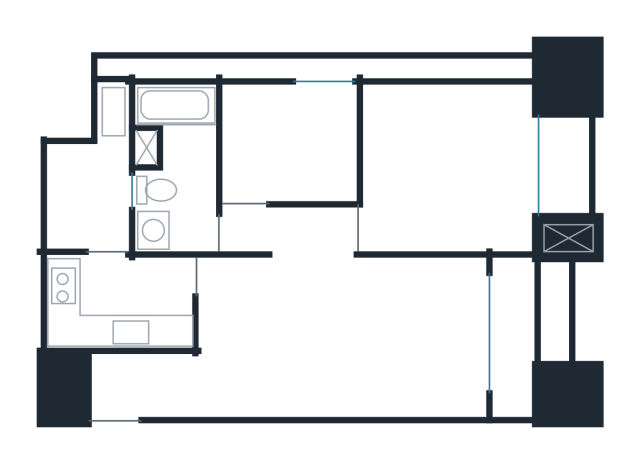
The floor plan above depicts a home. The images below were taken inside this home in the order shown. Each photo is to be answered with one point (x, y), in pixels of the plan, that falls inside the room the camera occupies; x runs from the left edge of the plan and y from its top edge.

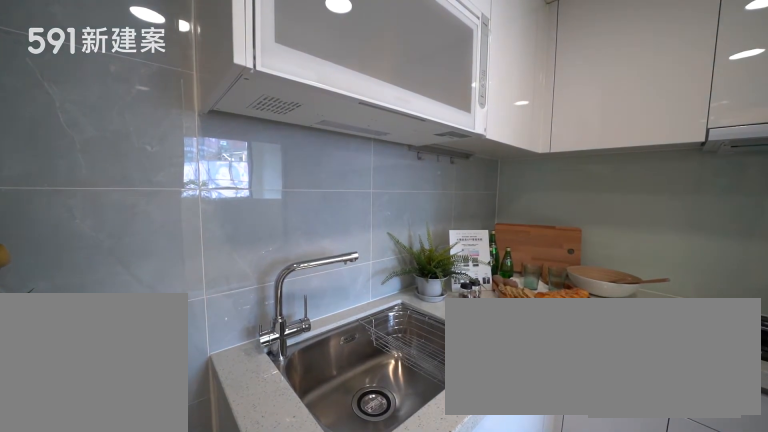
(118, 300)
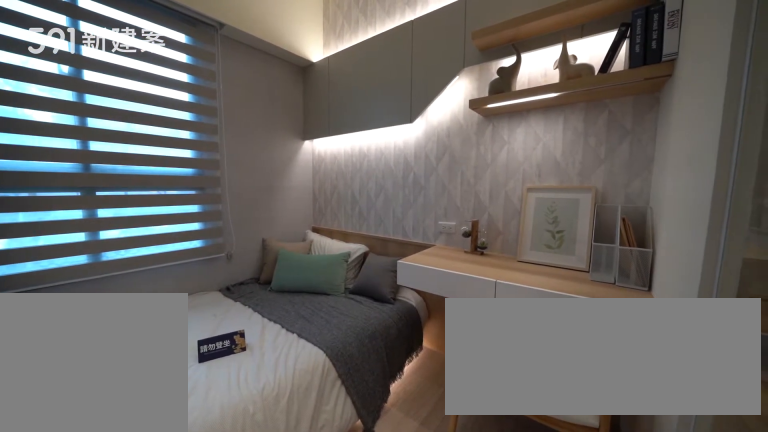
(289, 139)
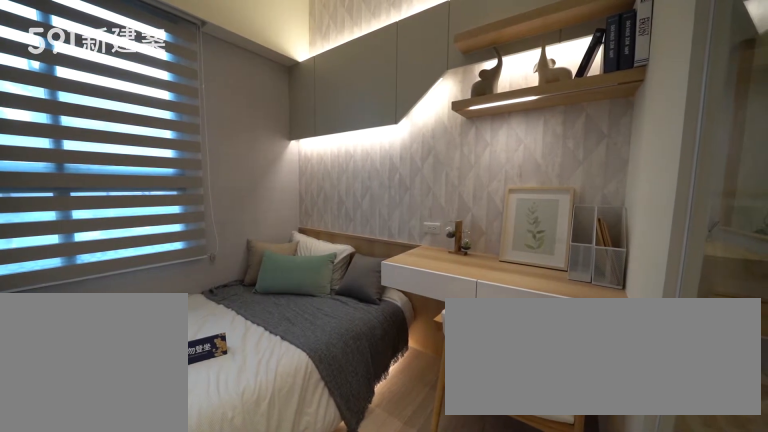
(289, 139)
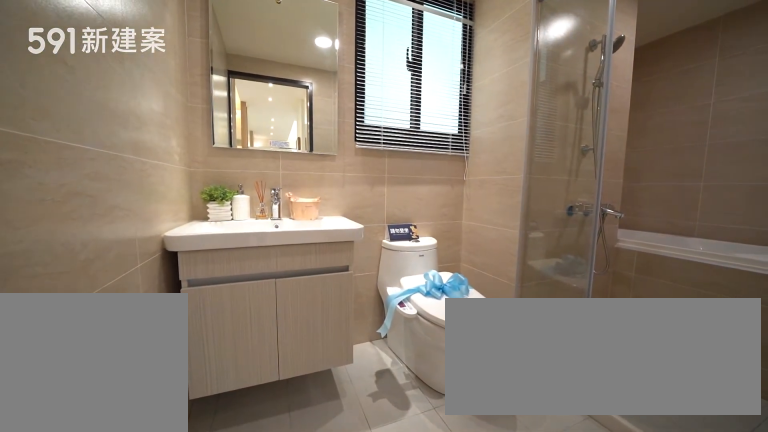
(176, 162)
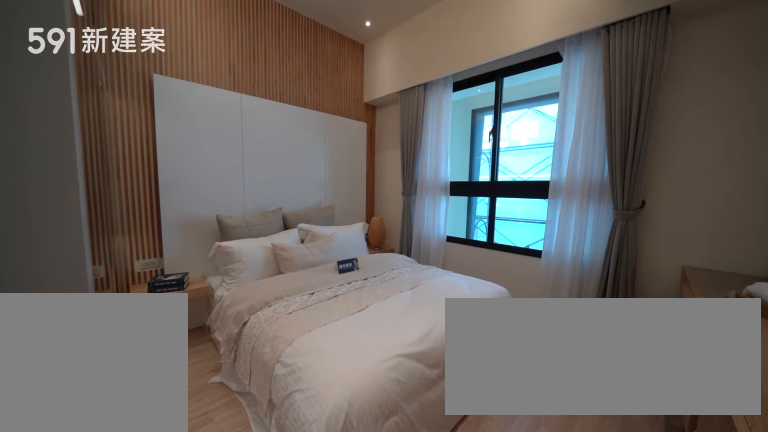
(453, 165)
